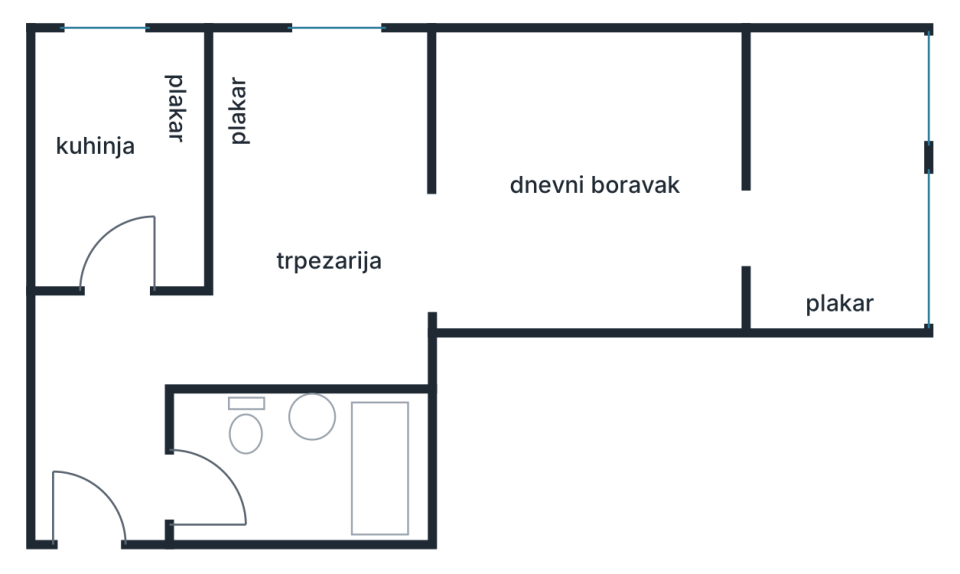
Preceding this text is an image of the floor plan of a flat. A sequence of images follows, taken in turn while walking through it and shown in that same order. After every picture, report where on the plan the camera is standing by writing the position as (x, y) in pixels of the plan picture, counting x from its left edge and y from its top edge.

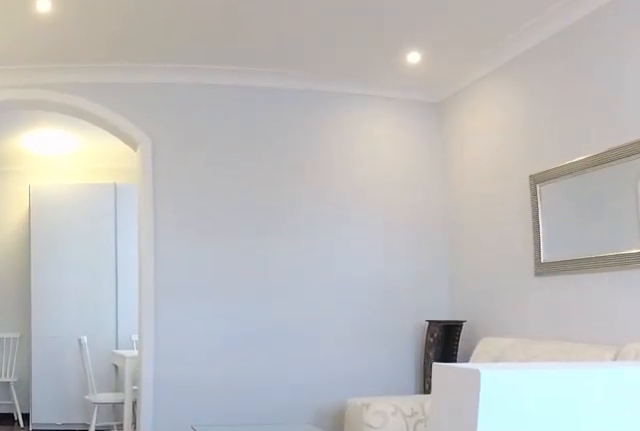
(830, 218)
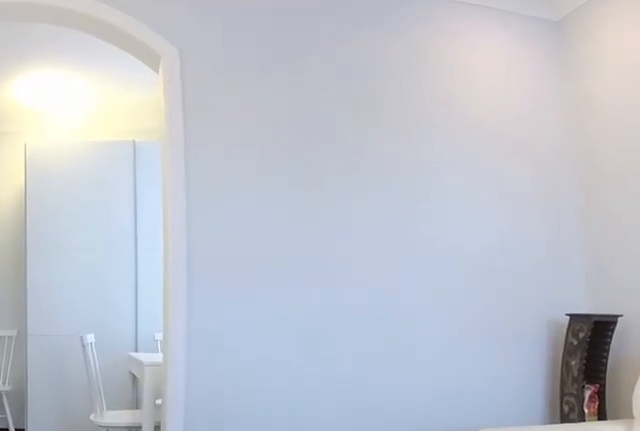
(686, 231)
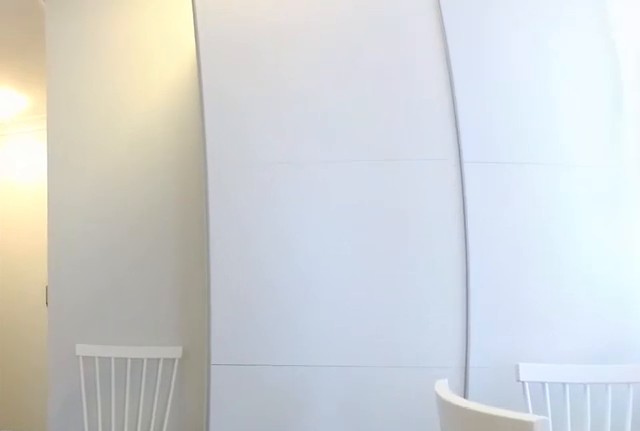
(486, 252)
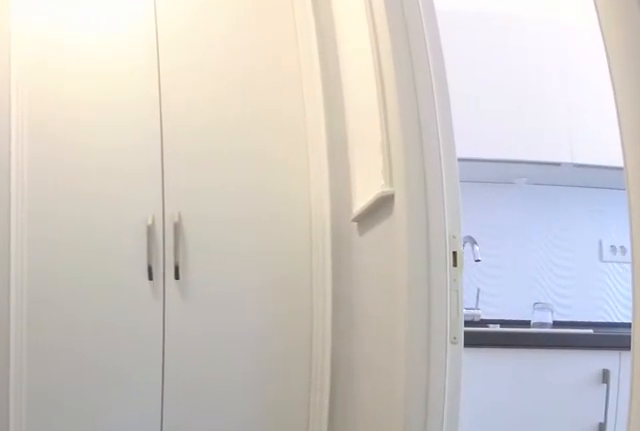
(206, 336)
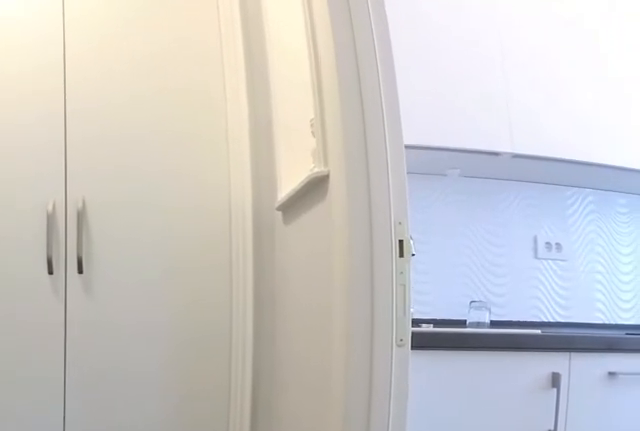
(174, 337)
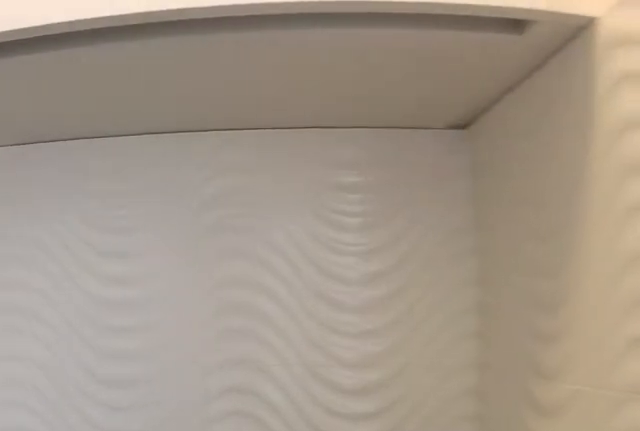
(137, 61)
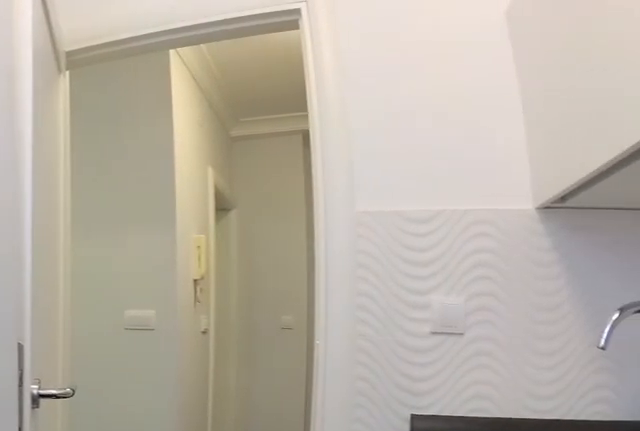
(121, 66)
